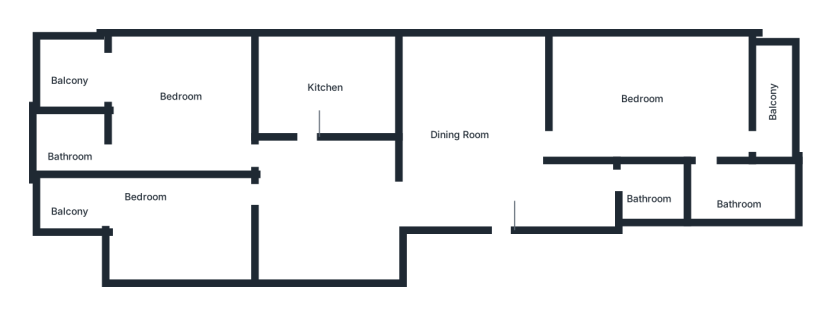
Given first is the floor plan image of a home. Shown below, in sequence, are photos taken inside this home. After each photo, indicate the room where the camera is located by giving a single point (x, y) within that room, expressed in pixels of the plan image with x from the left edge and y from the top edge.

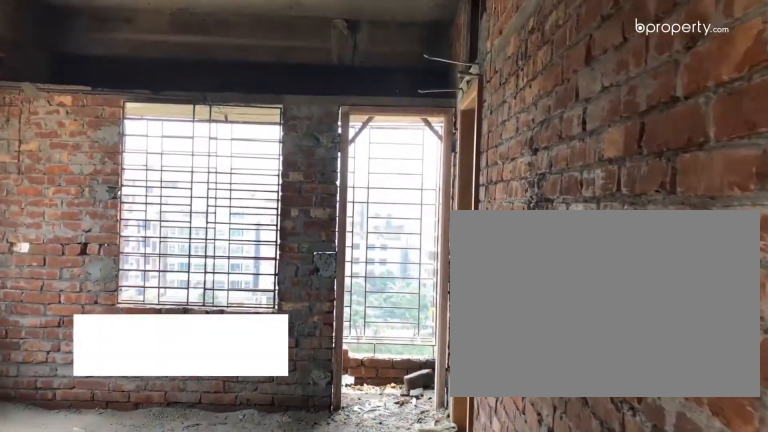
(646, 109)
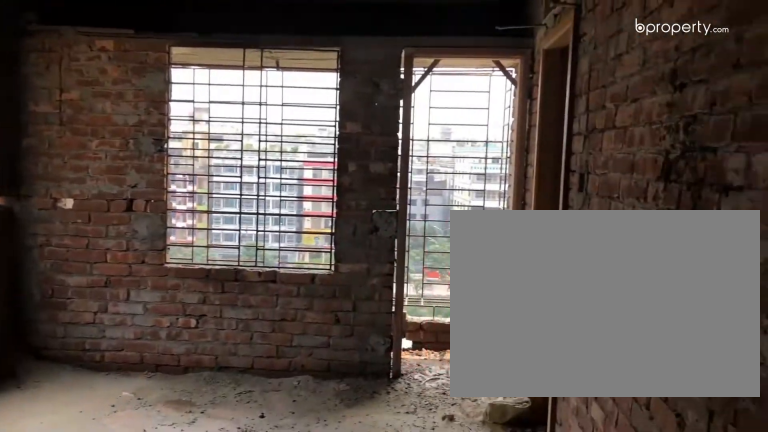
(646, 109)
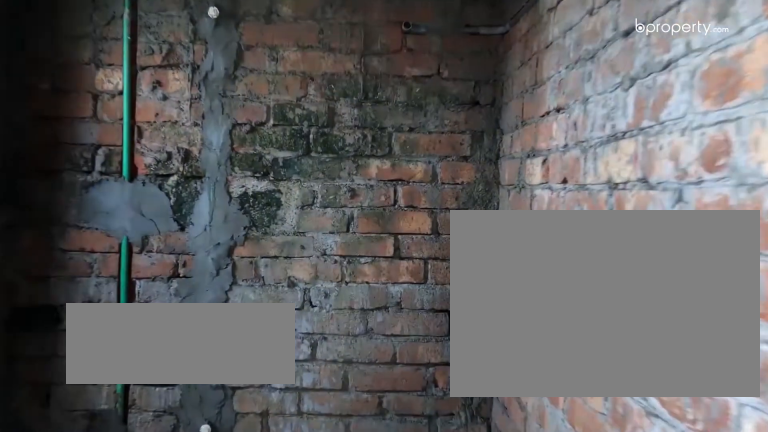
(721, 193)
